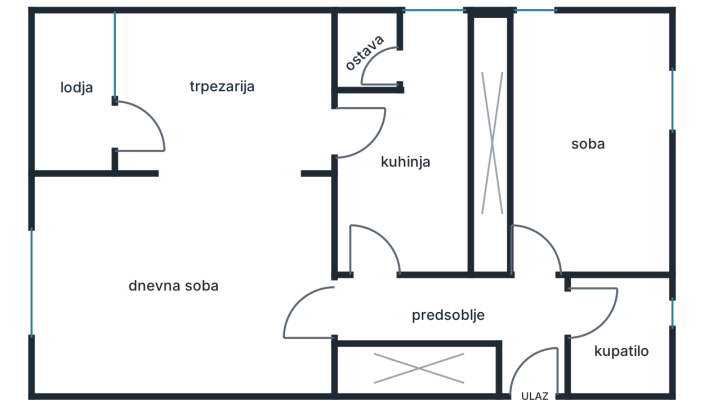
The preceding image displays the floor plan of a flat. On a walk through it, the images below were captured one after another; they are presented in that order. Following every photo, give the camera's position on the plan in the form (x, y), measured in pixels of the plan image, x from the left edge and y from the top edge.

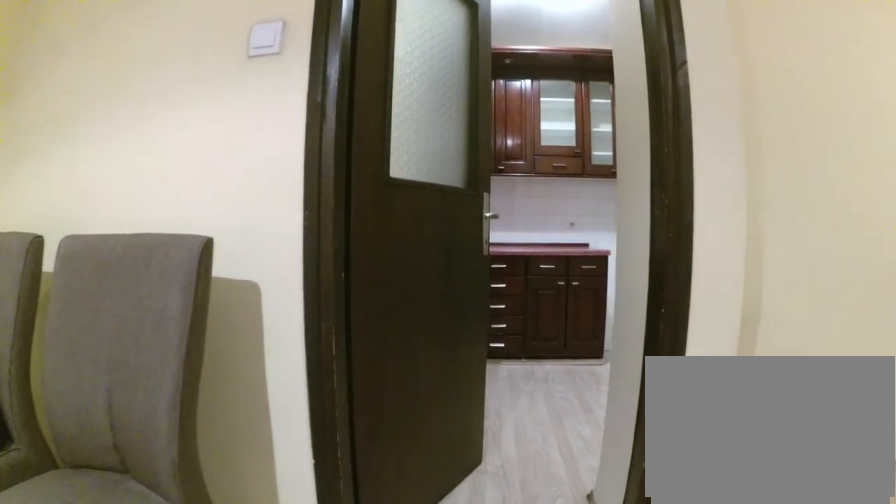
(258, 129)
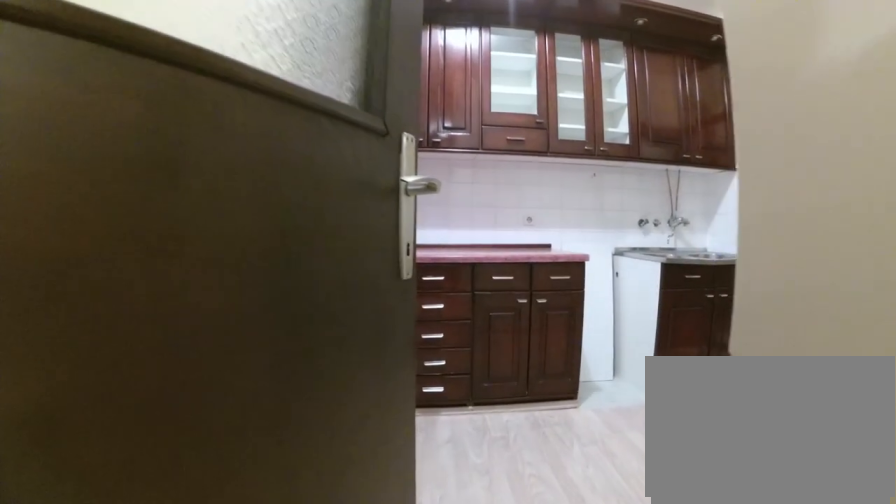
(307, 129)
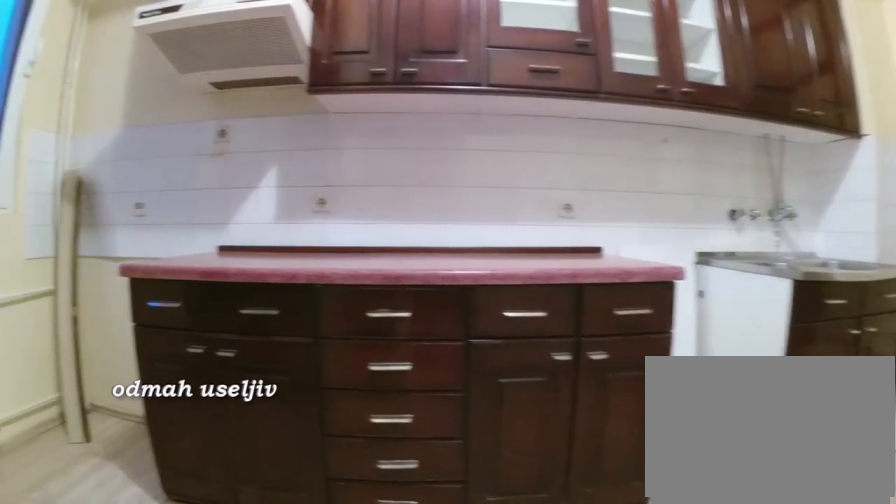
(364, 128)
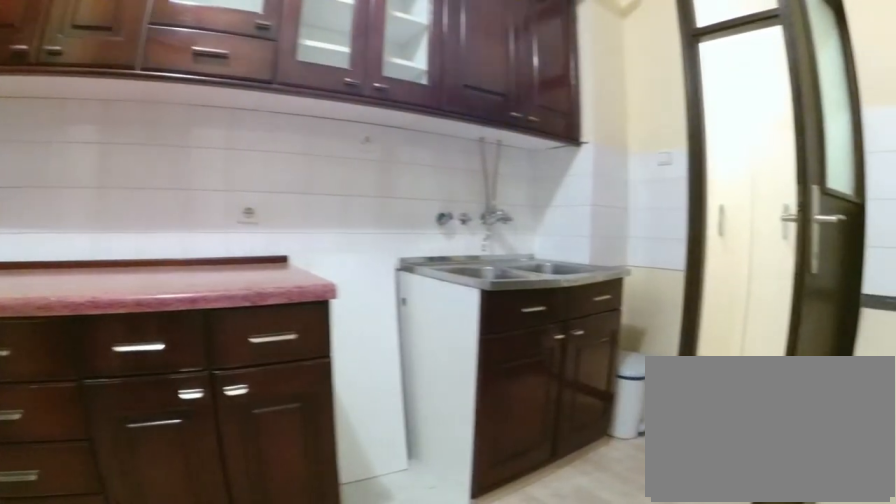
(419, 118)
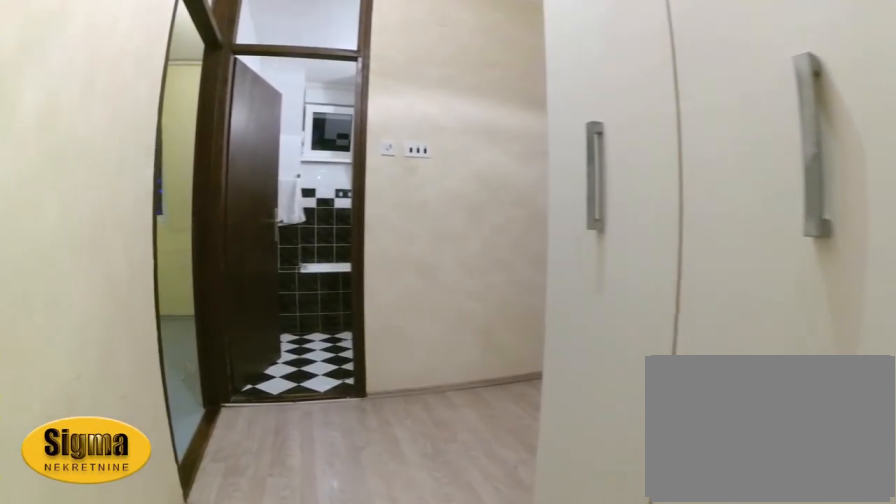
(384, 300)
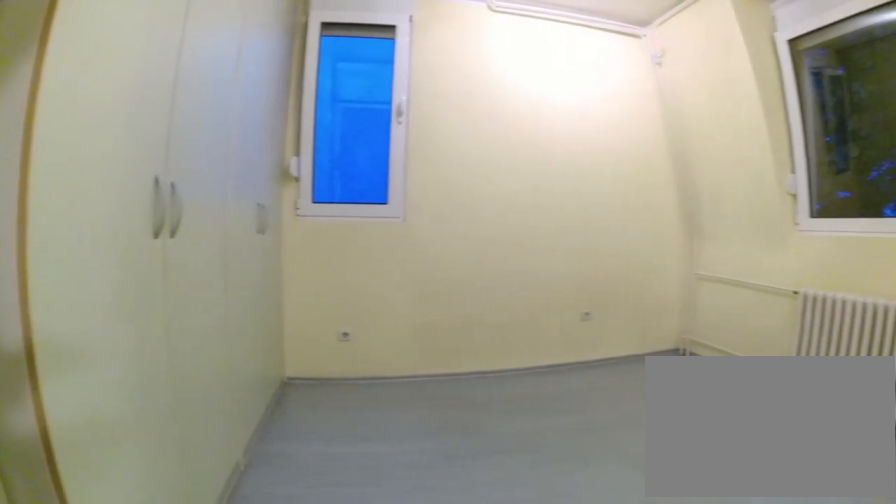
(531, 274)
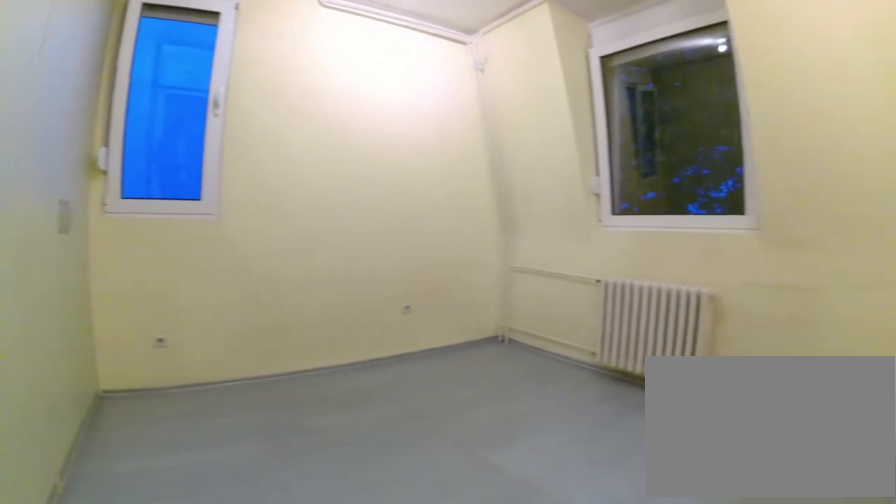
(530, 266)
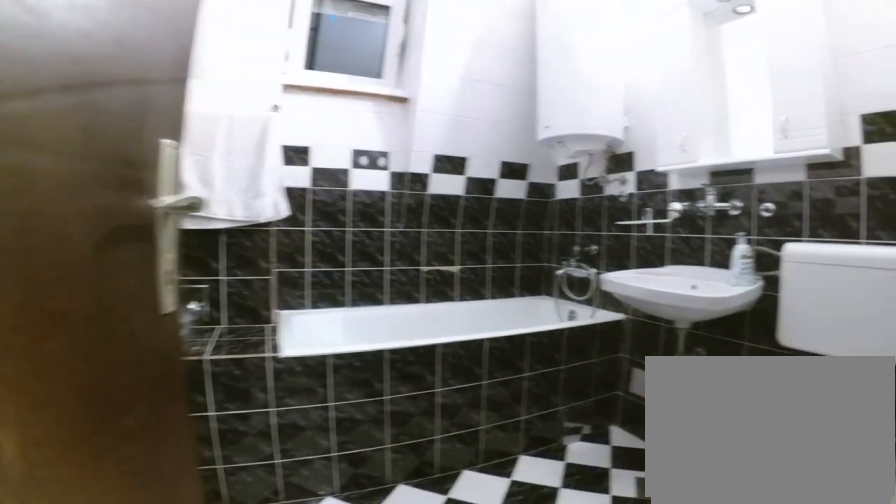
(551, 299)
